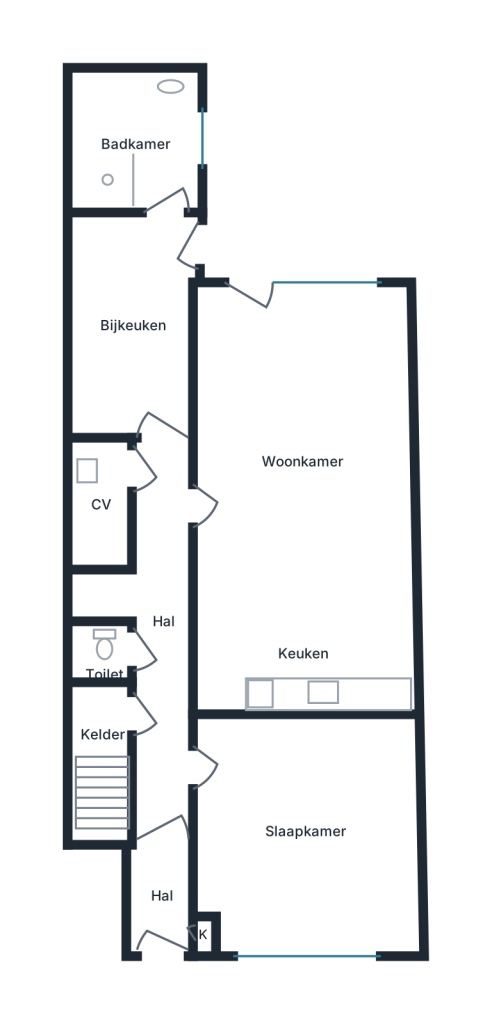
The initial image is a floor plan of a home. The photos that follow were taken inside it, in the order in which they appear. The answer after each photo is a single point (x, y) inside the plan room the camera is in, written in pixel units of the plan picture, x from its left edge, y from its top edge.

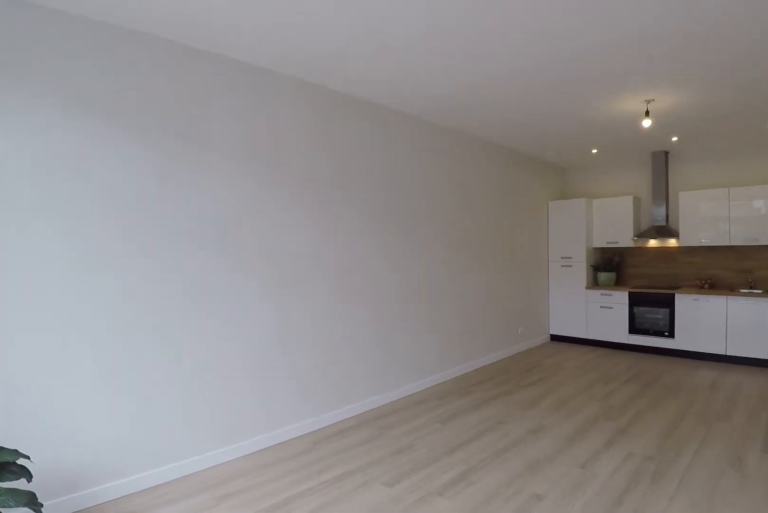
(301, 500)
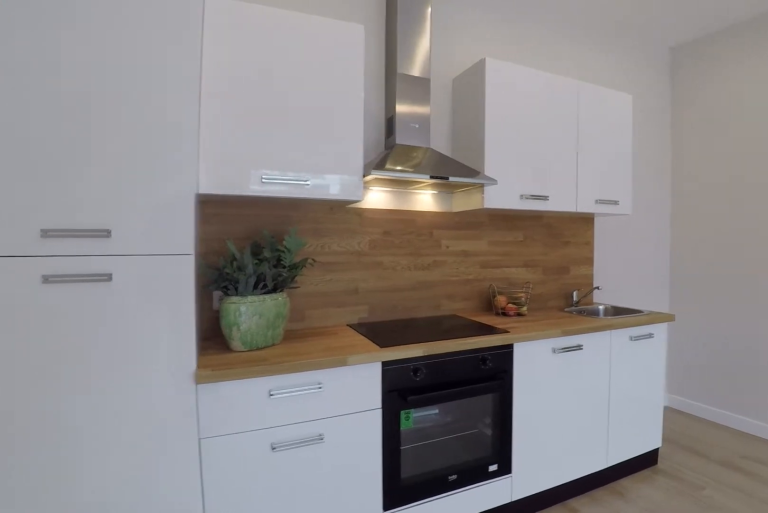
(301, 500)
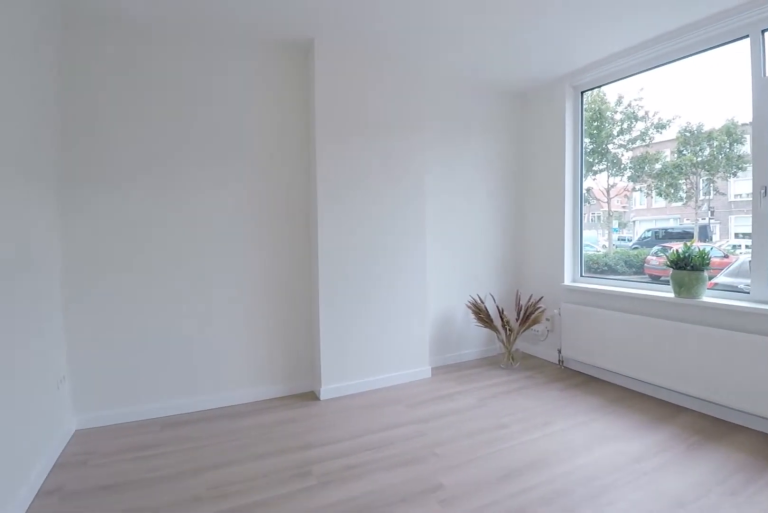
(306, 832)
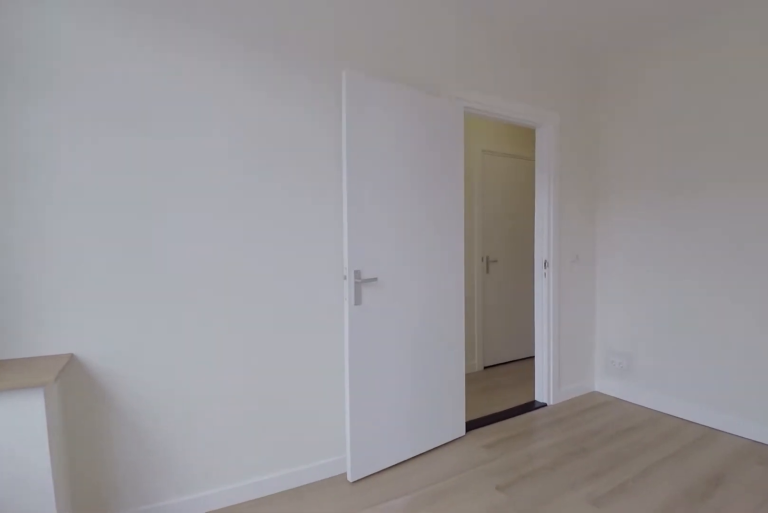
(306, 832)
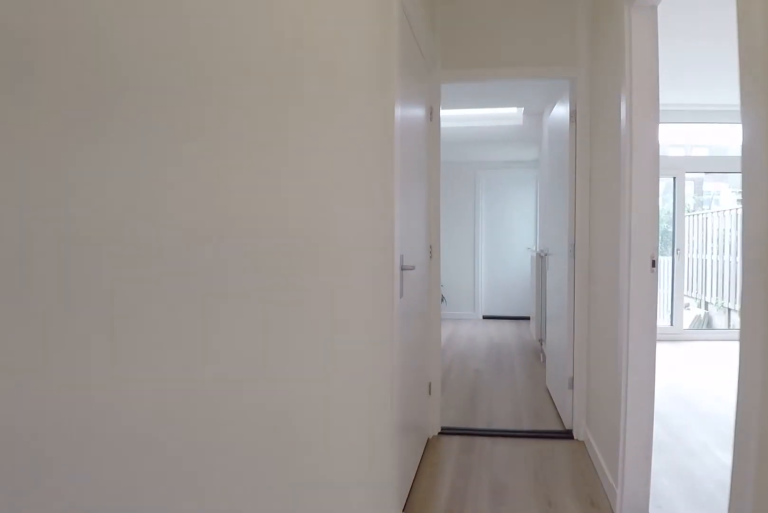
(156, 635)
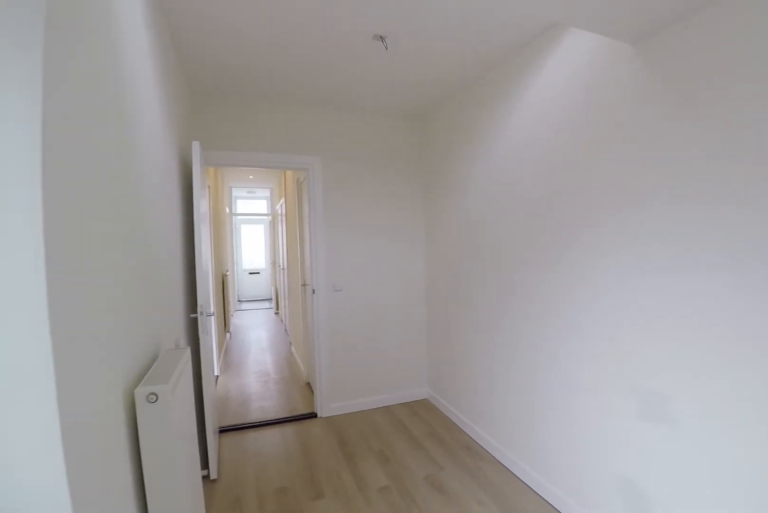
(134, 324)
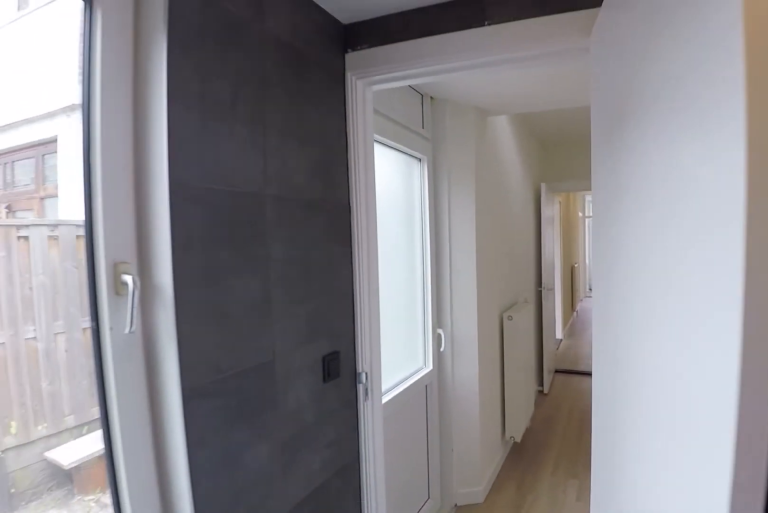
(136, 144)
